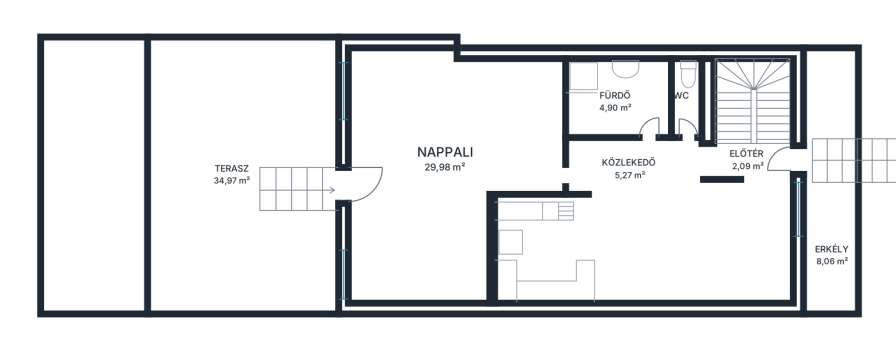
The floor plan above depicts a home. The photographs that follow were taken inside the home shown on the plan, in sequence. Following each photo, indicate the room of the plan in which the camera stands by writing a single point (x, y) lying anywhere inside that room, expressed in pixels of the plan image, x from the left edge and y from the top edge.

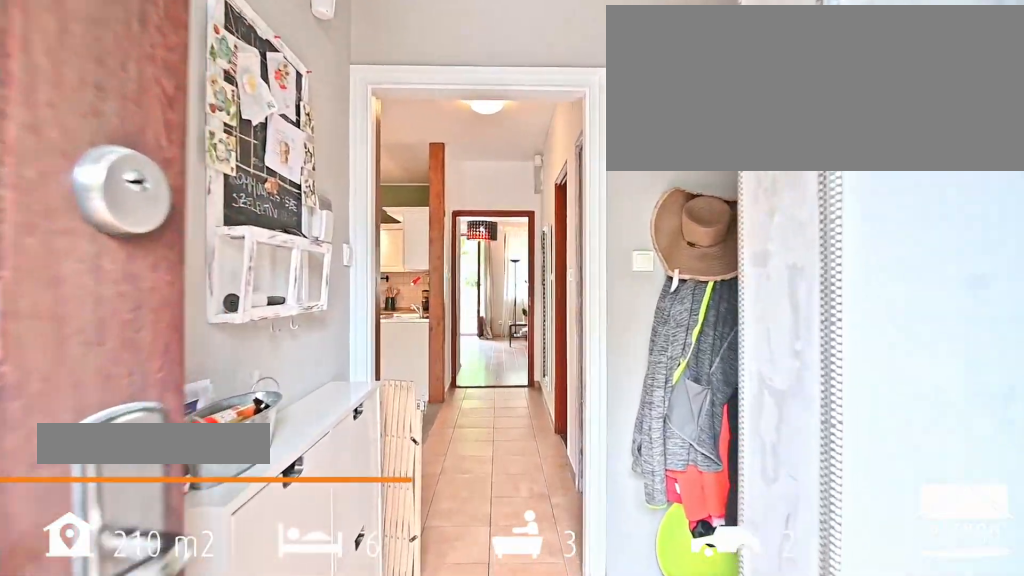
(750, 157)
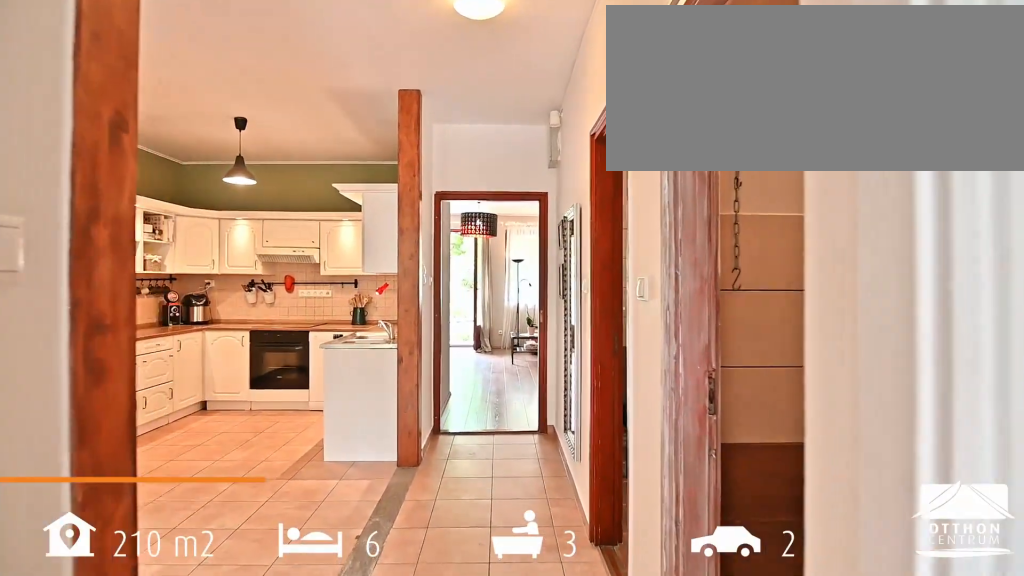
(750, 157)
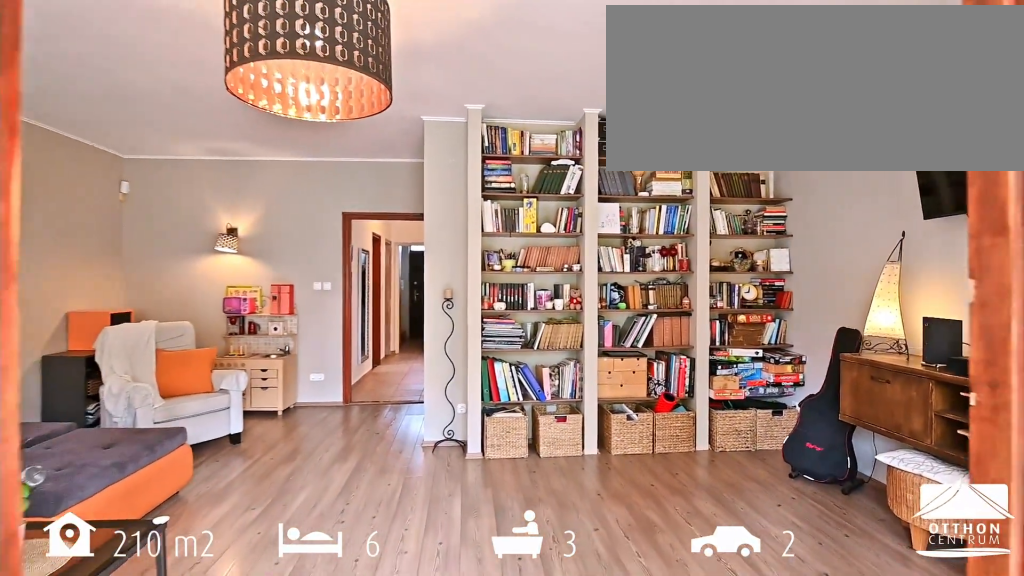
(446, 157)
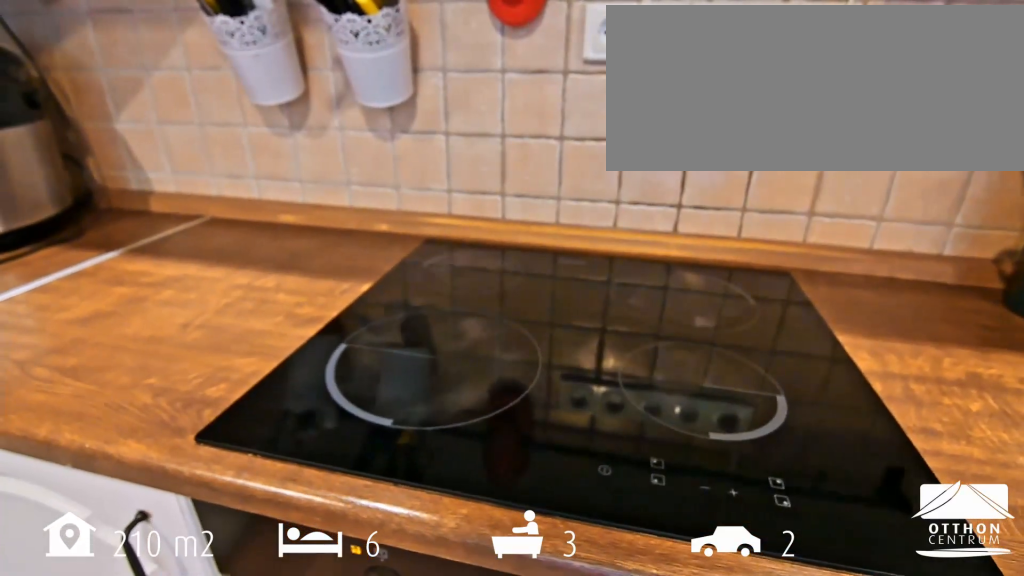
(659, 237)
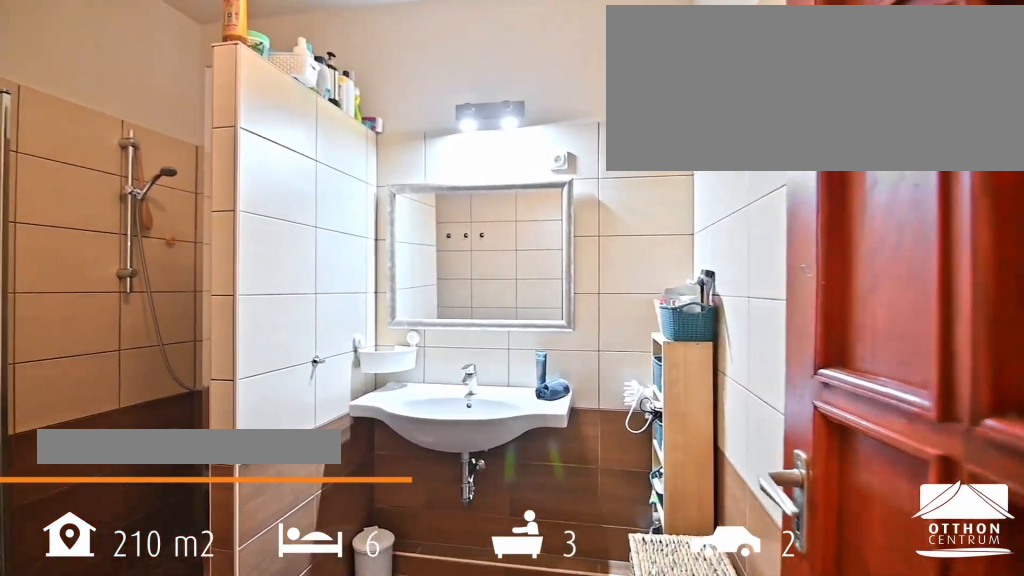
(614, 101)
